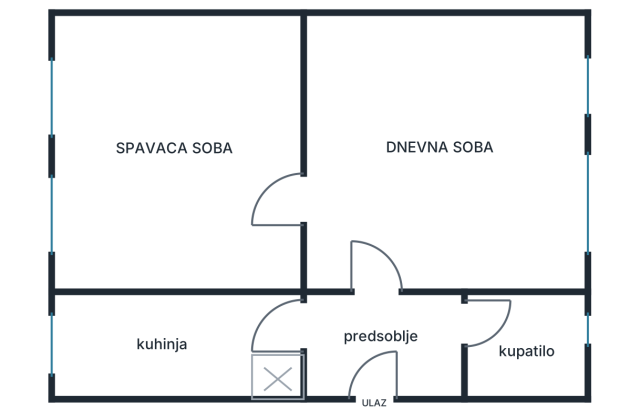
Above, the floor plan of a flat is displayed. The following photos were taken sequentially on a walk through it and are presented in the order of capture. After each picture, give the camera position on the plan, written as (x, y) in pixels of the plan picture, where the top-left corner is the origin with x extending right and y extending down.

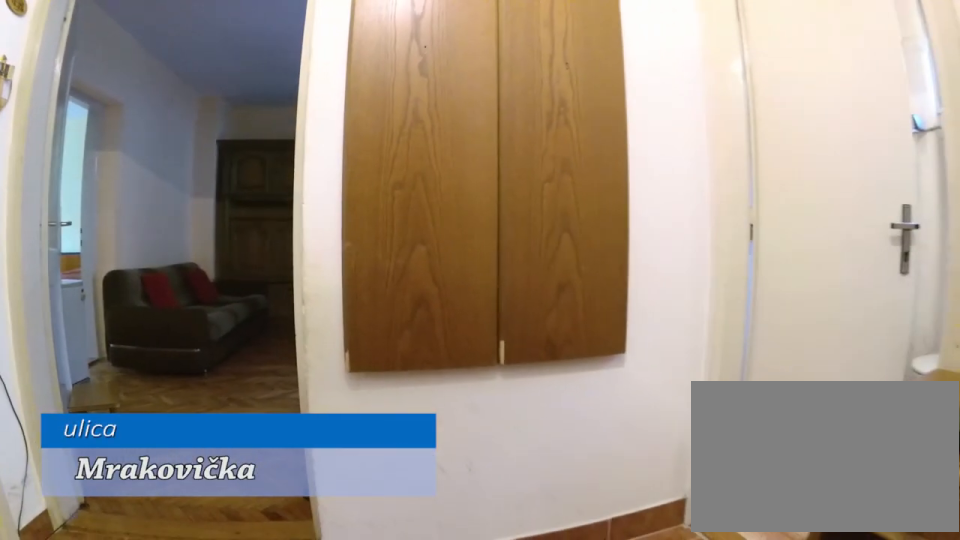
(385, 357)
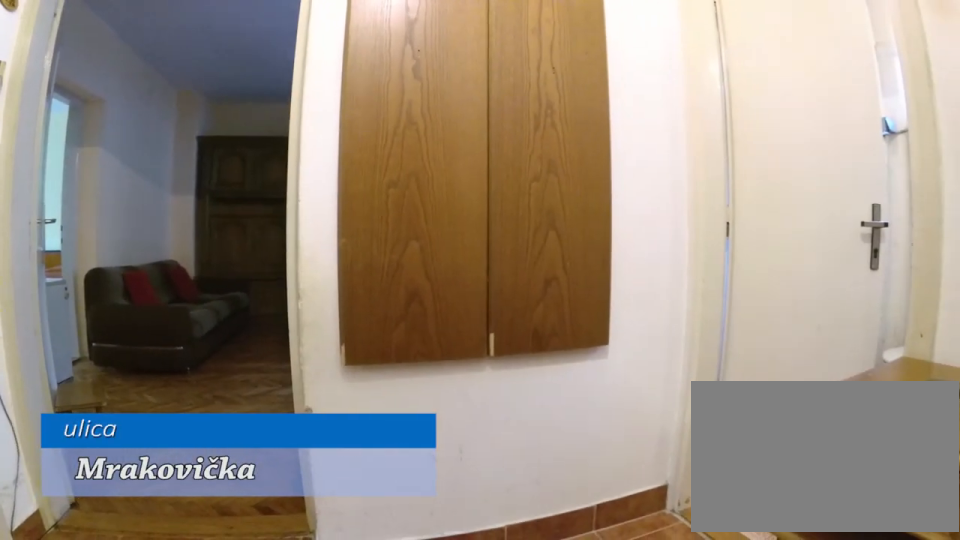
(385, 357)
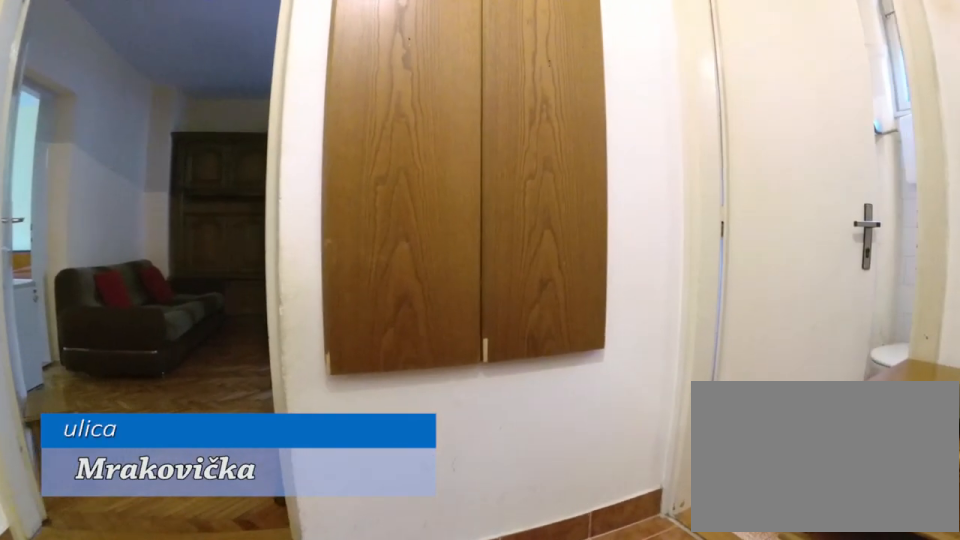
(388, 356)
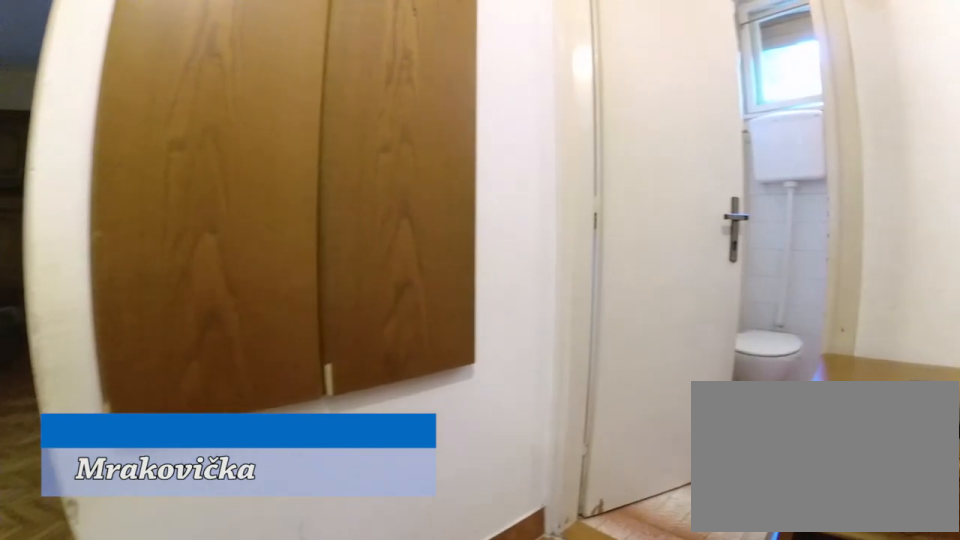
(401, 351)
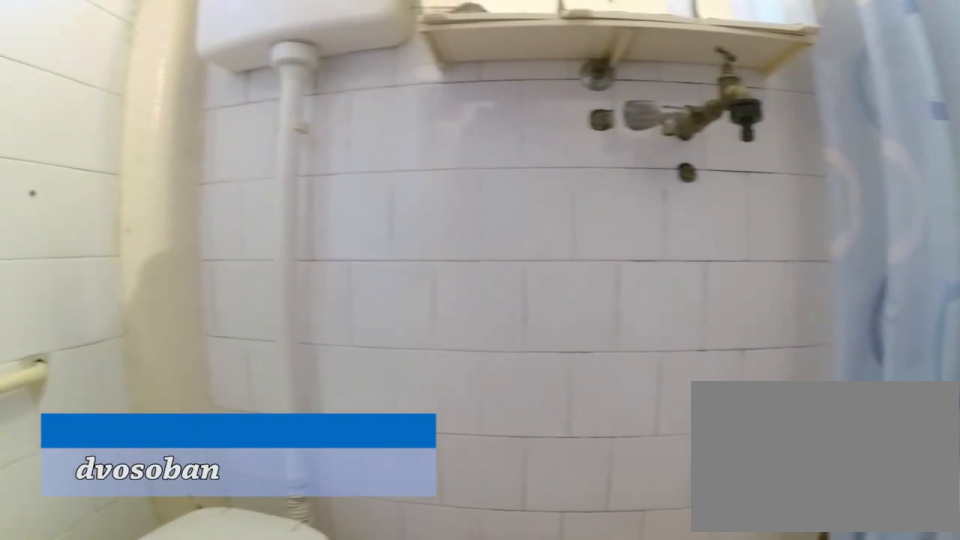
(528, 364)
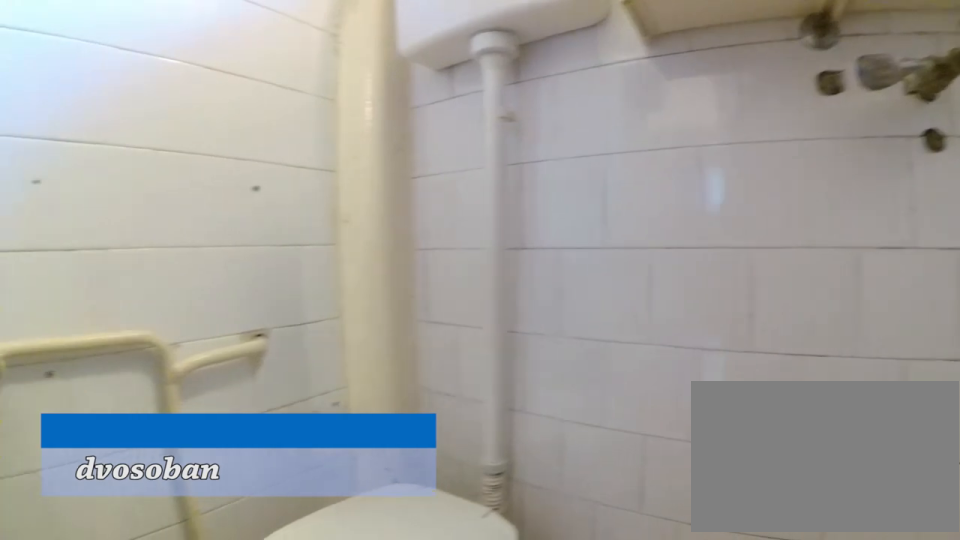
(531, 363)
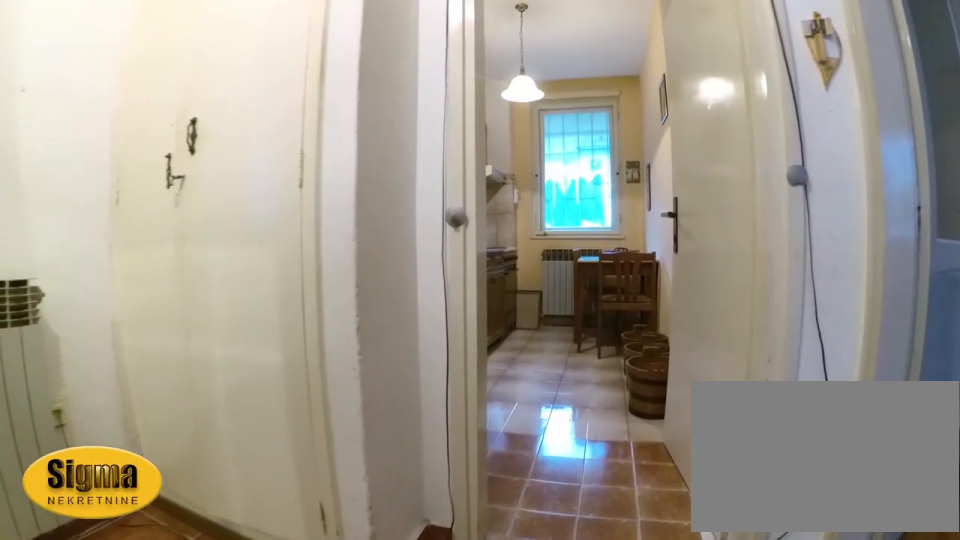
(410, 335)
